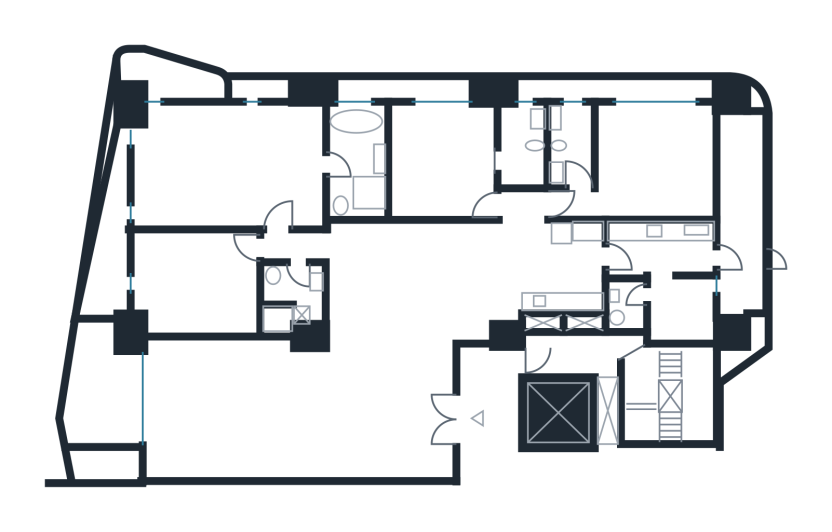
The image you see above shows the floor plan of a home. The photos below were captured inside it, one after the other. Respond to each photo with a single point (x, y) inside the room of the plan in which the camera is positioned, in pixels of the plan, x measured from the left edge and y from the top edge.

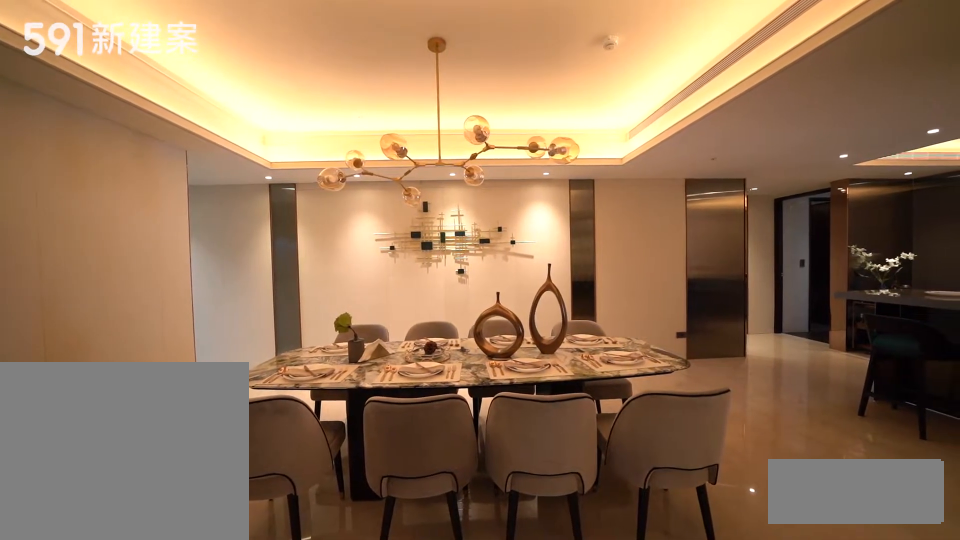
(416, 284)
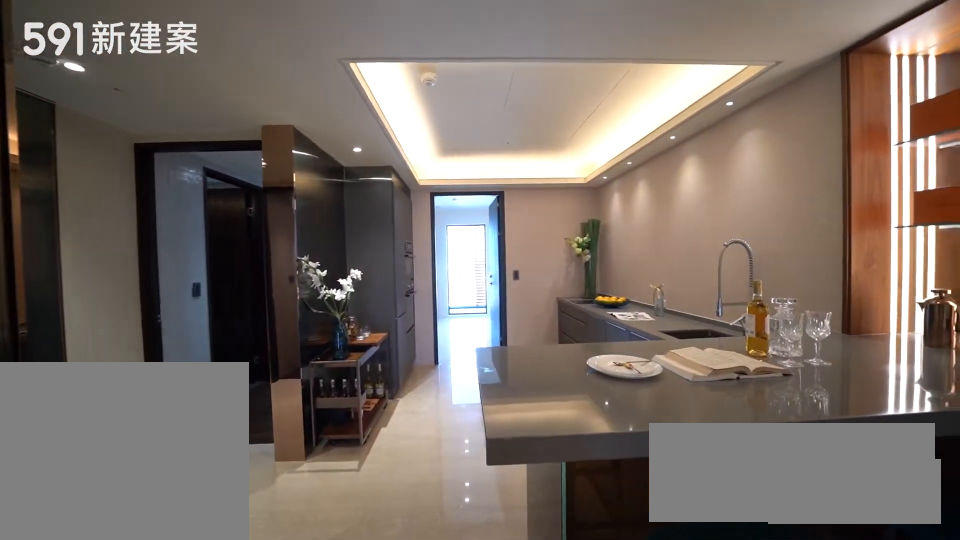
(568, 265)
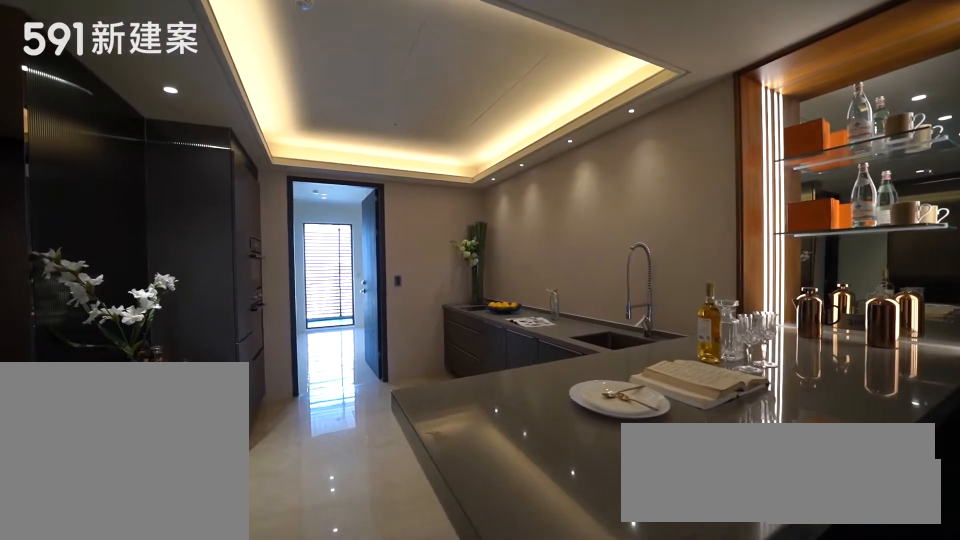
(568, 265)
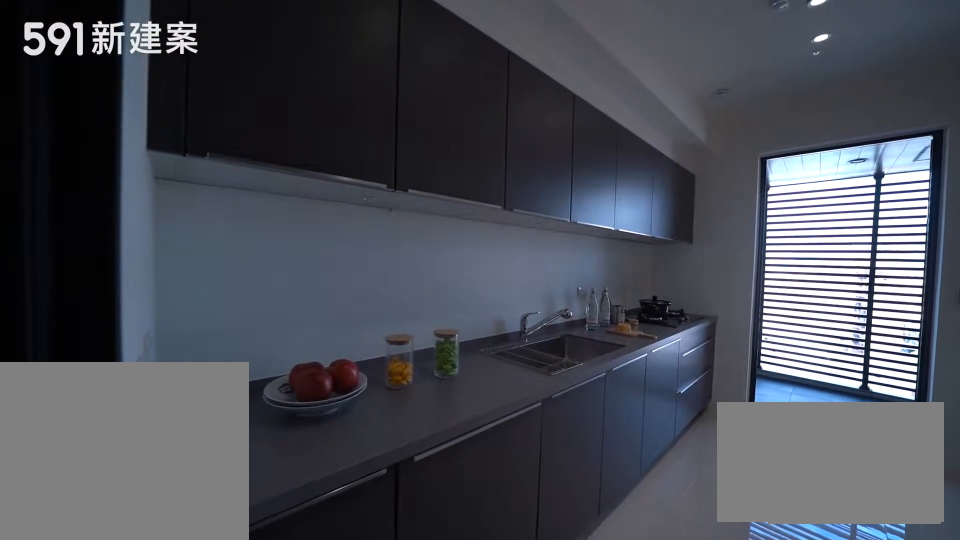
(671, 247)
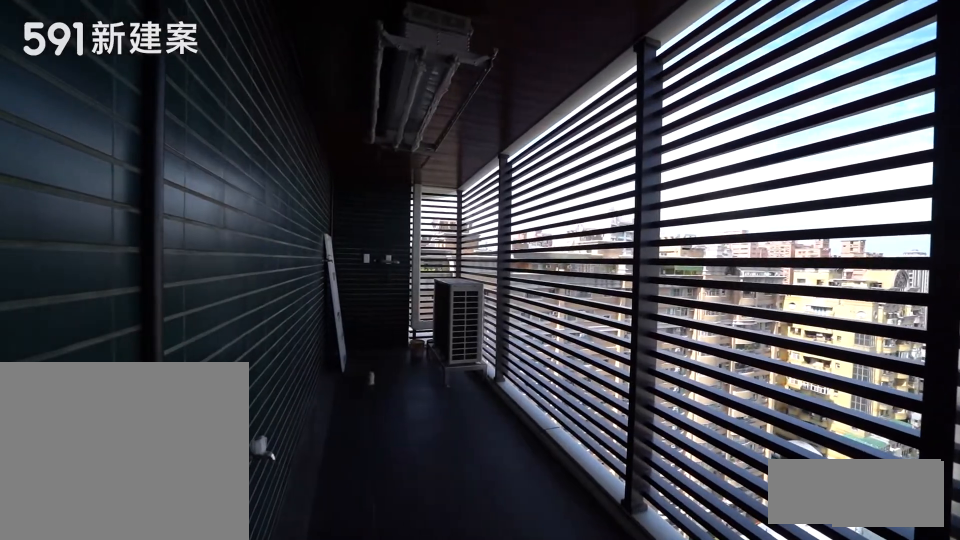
(744, 209)
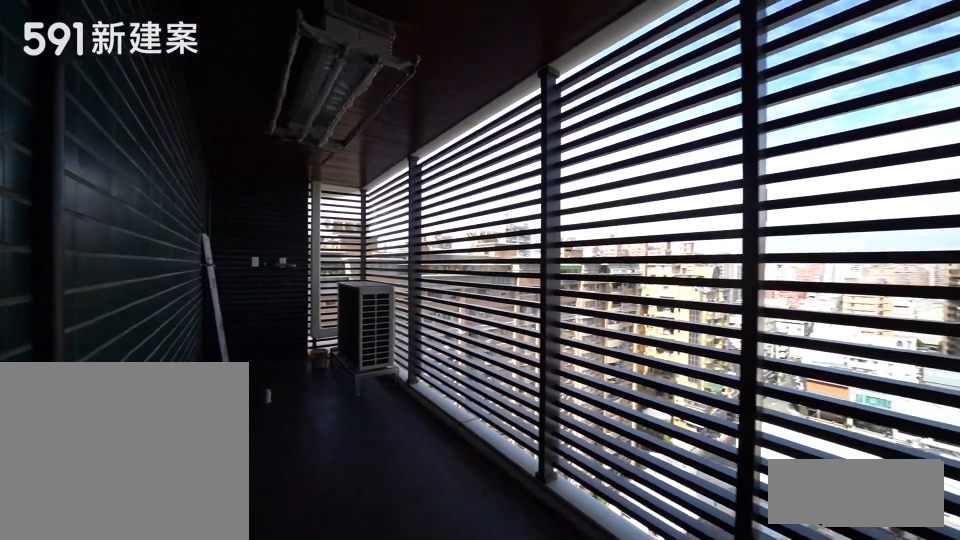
(744, 209)
